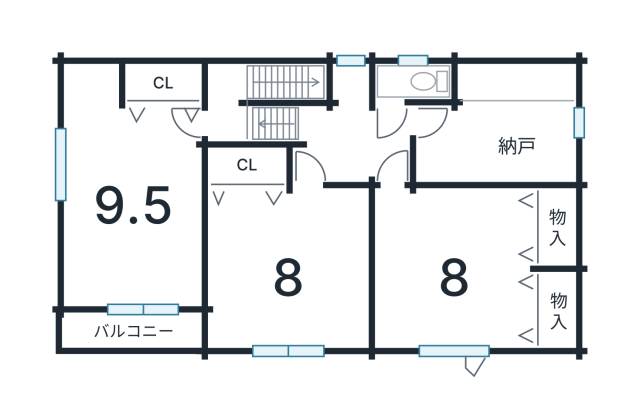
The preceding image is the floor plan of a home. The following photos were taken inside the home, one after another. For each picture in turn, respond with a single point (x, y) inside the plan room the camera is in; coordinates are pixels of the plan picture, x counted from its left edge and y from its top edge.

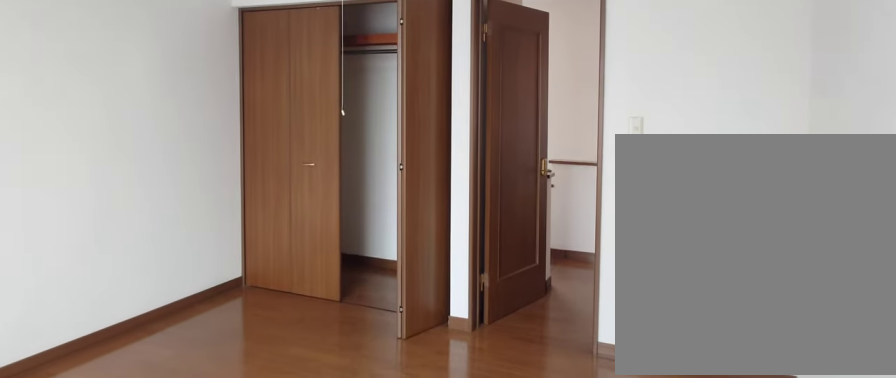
(286, 267)
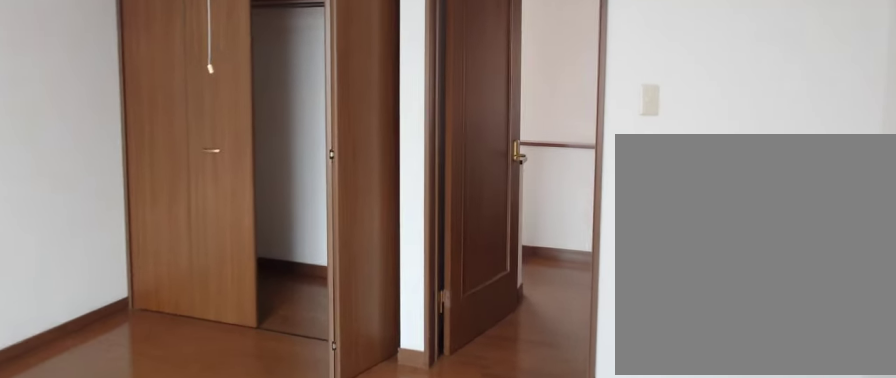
(286, 267)
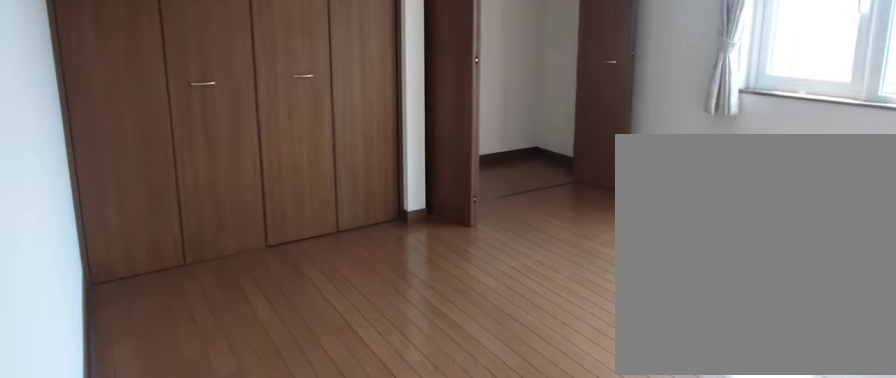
(454, 273)
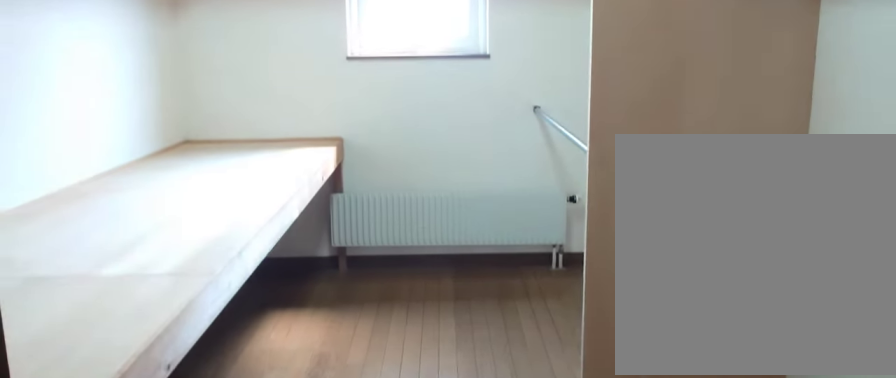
(491, 132)
